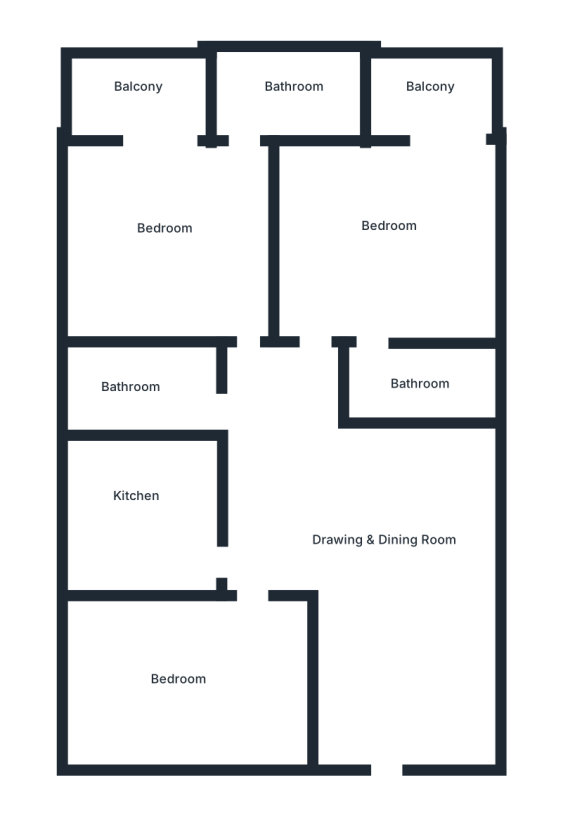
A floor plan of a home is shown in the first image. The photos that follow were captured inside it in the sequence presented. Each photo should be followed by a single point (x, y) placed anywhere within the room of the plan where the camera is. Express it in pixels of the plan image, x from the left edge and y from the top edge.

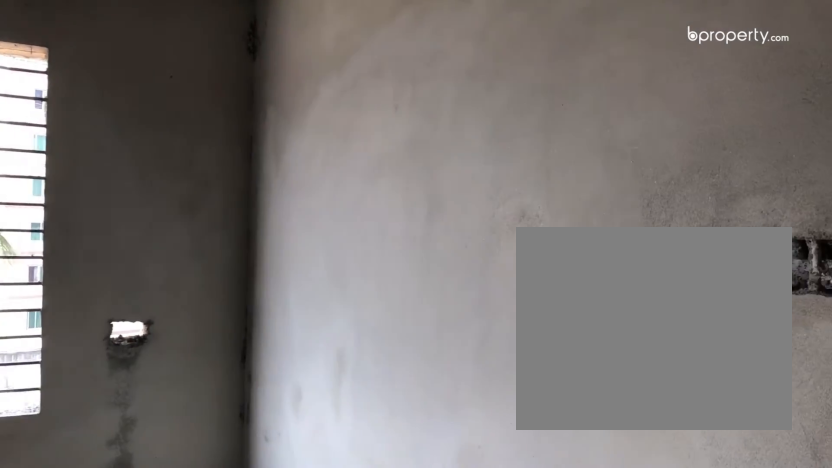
(178, 678)
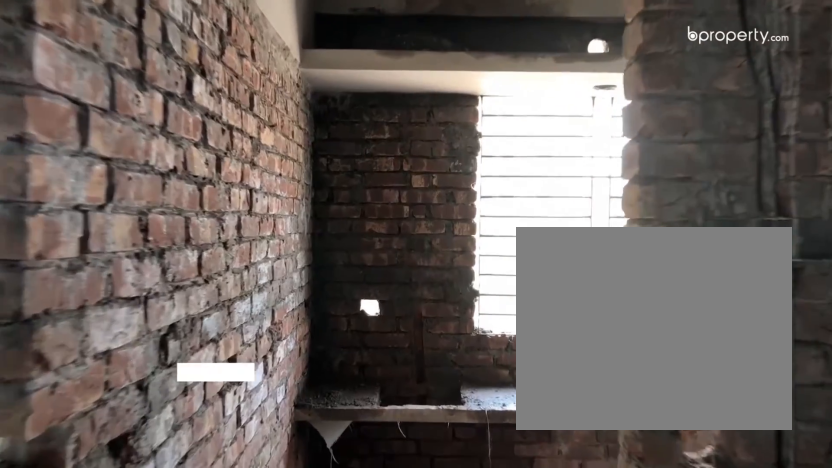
(138, 502)
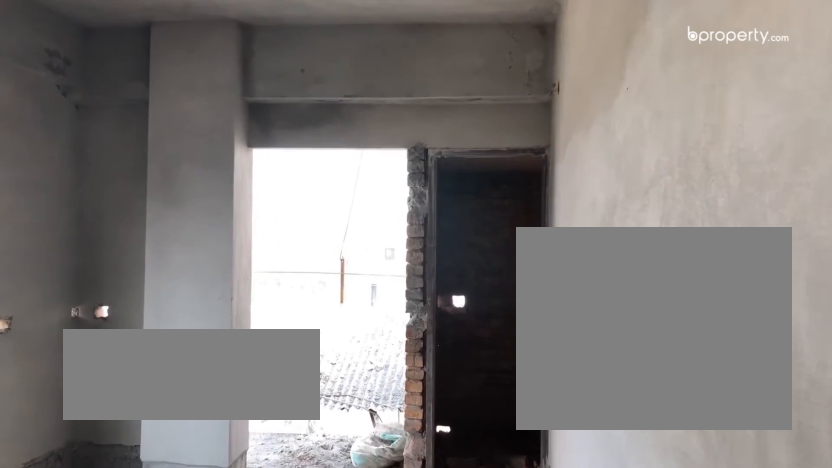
(168, 232)
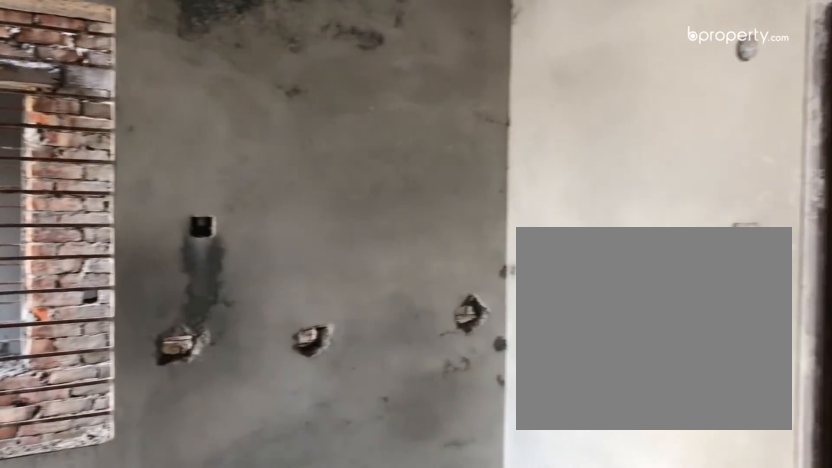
(395, 225)
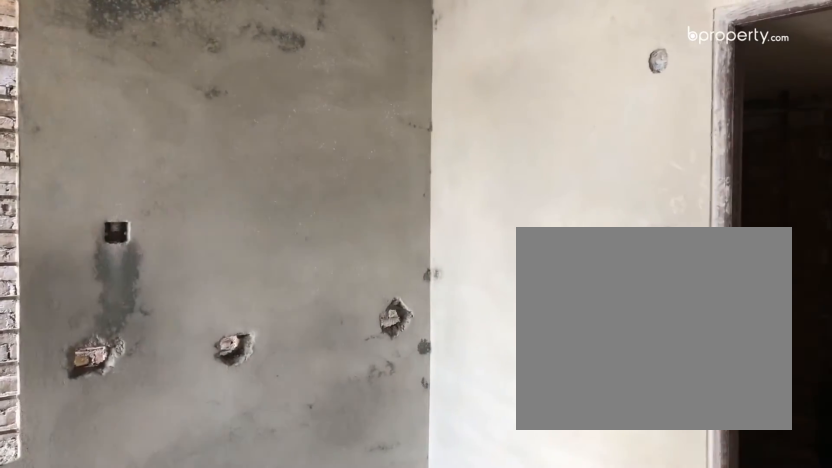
(395, 225)
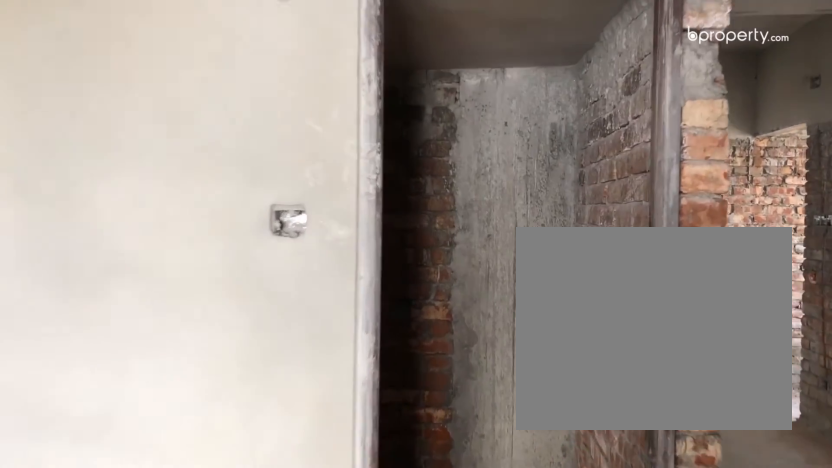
(423, 380)
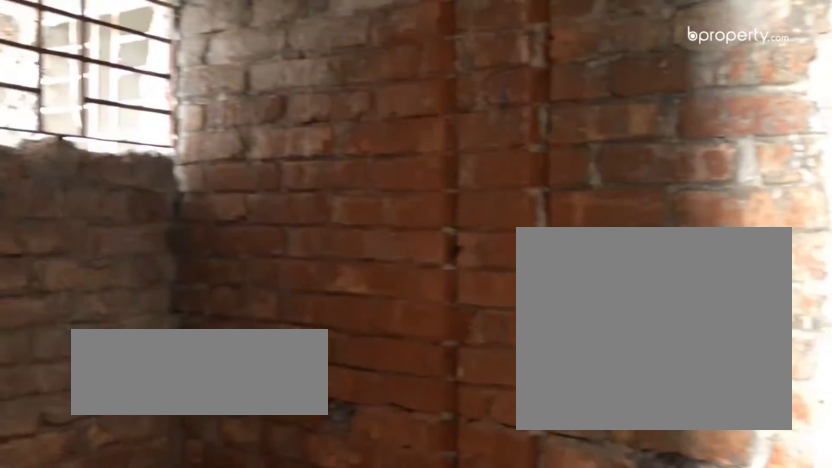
(423, 380)
